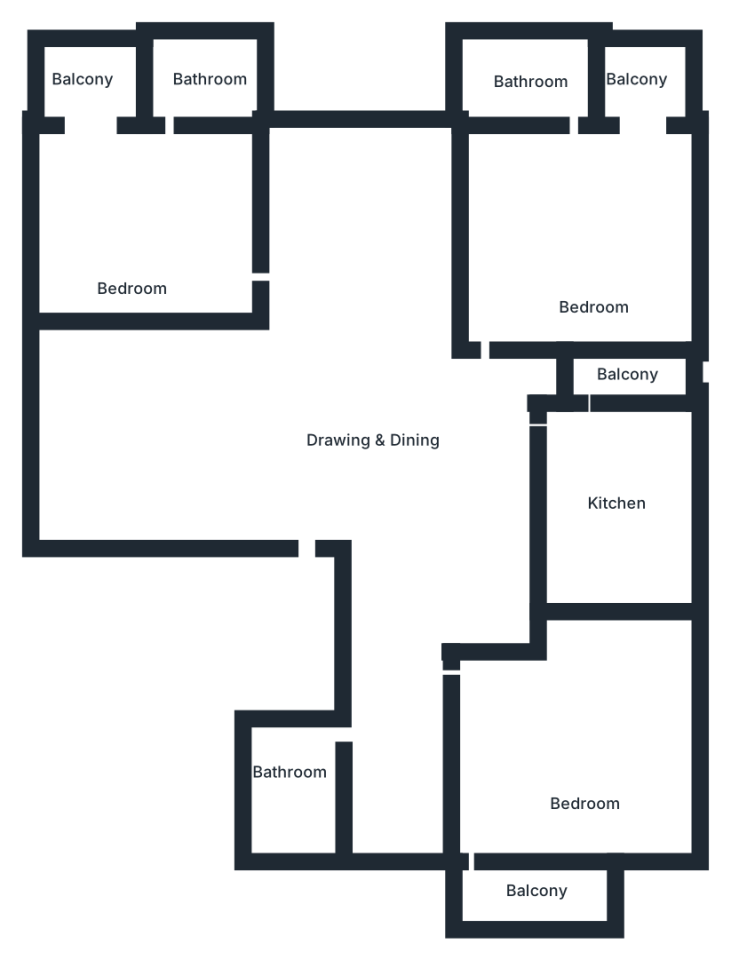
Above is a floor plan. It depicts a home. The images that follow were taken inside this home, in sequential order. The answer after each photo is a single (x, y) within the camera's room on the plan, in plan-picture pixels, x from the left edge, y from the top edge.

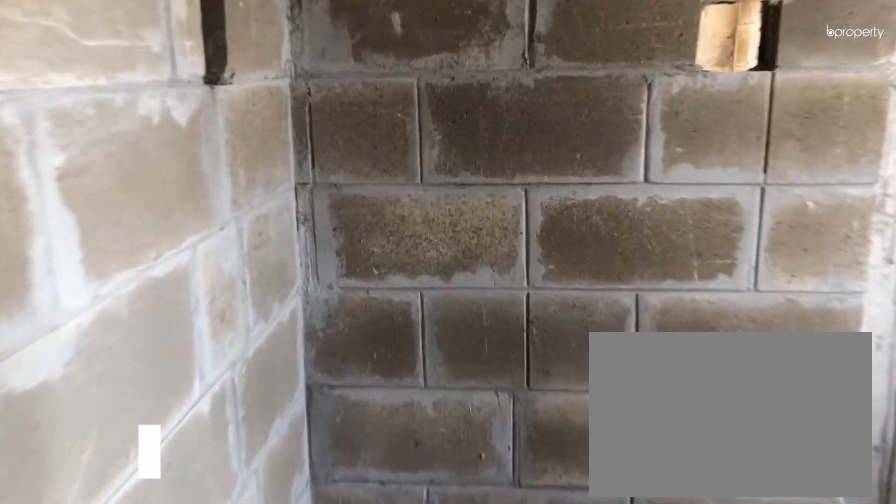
(646, 371)
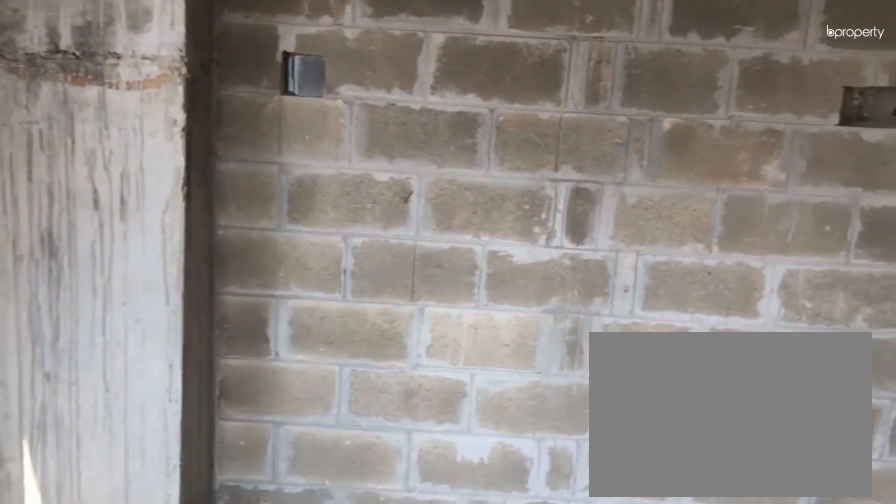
(597, 225)
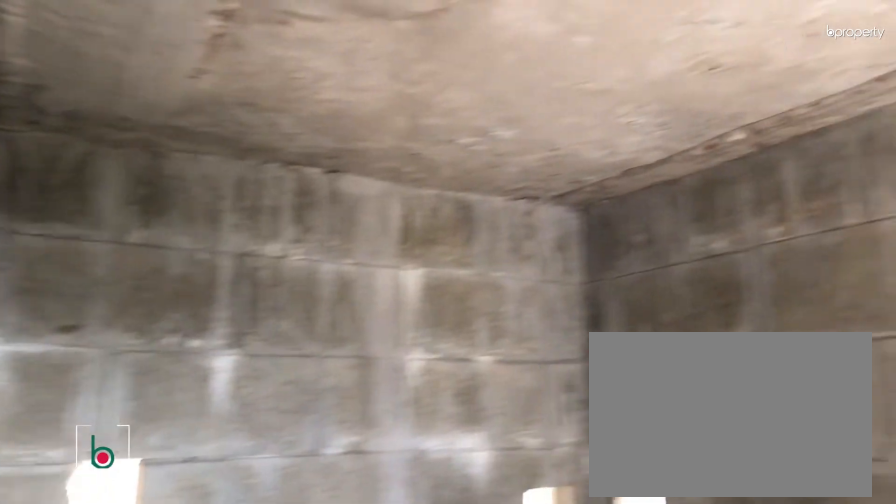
(515, 80)
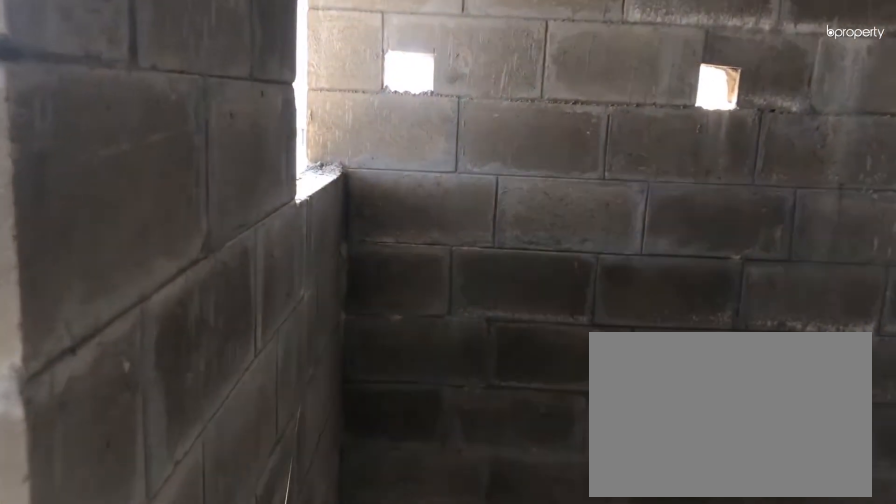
(201, 87)
